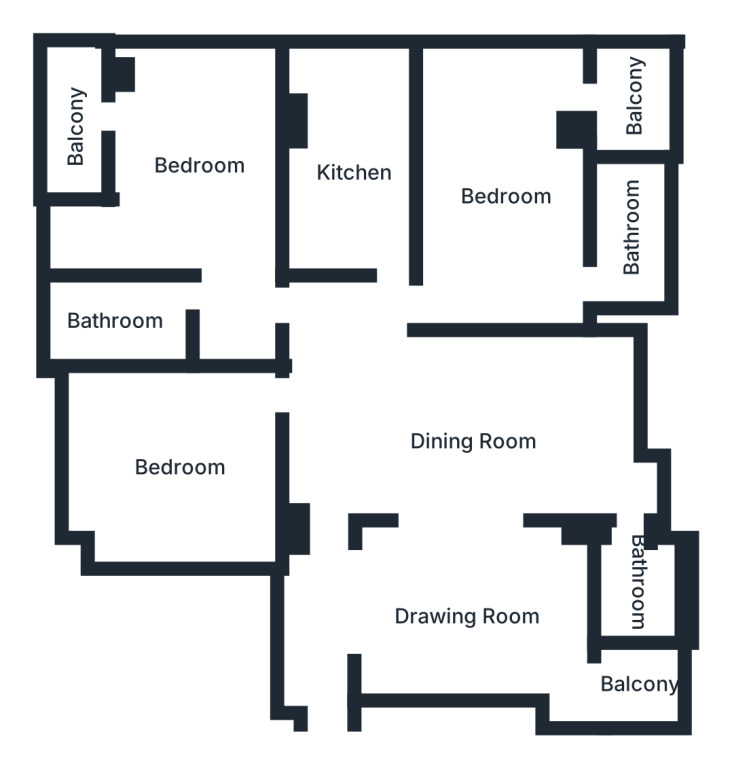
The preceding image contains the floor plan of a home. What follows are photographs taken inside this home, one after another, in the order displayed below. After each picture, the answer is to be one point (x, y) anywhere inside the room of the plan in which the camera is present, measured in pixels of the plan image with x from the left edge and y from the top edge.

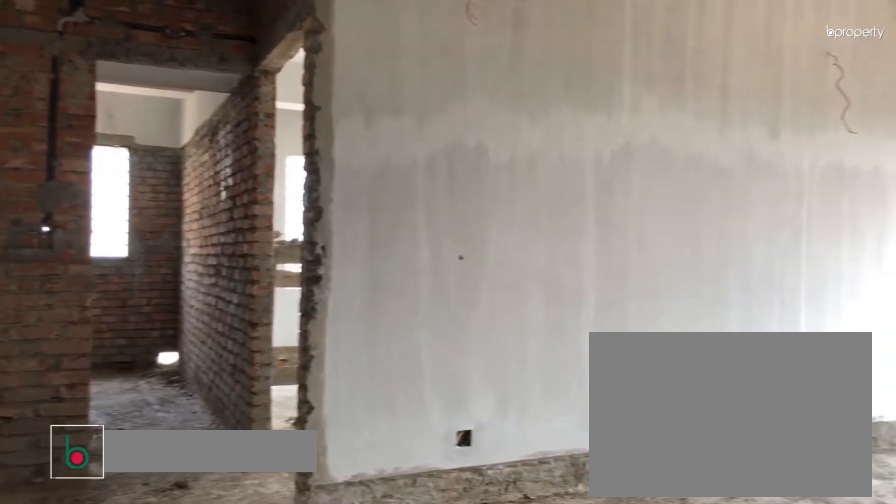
(483, 436)
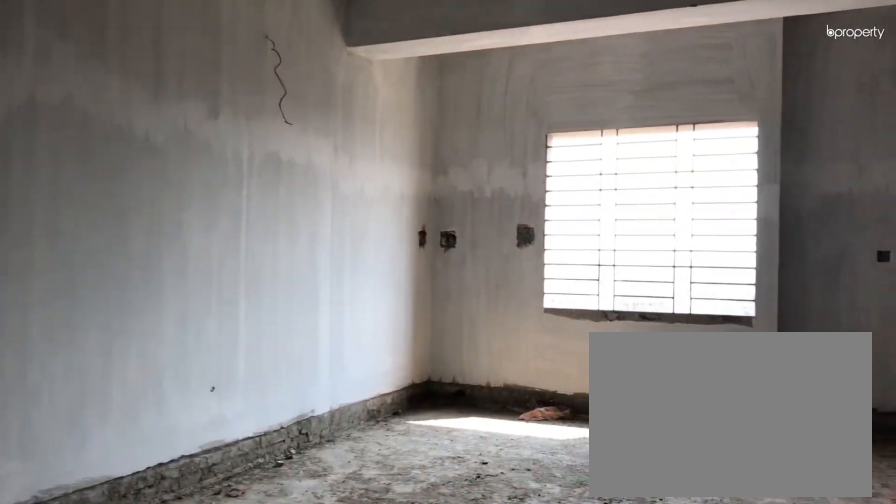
(483, 436)
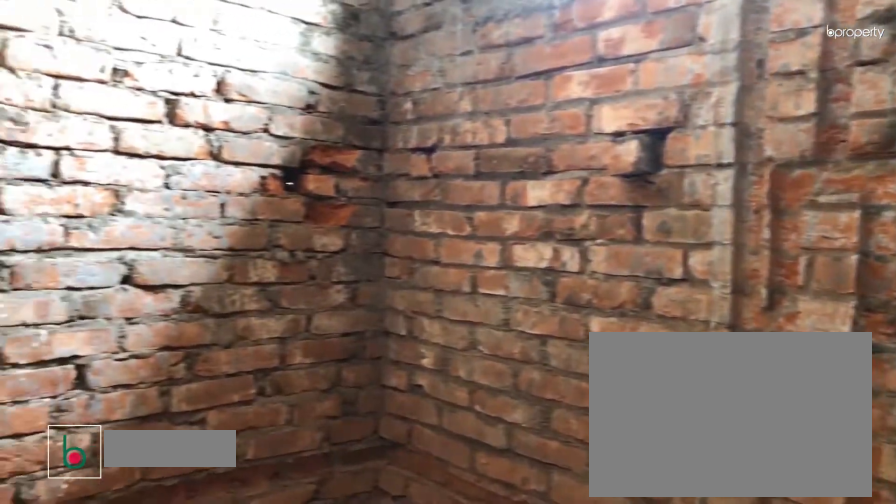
(638, 589)
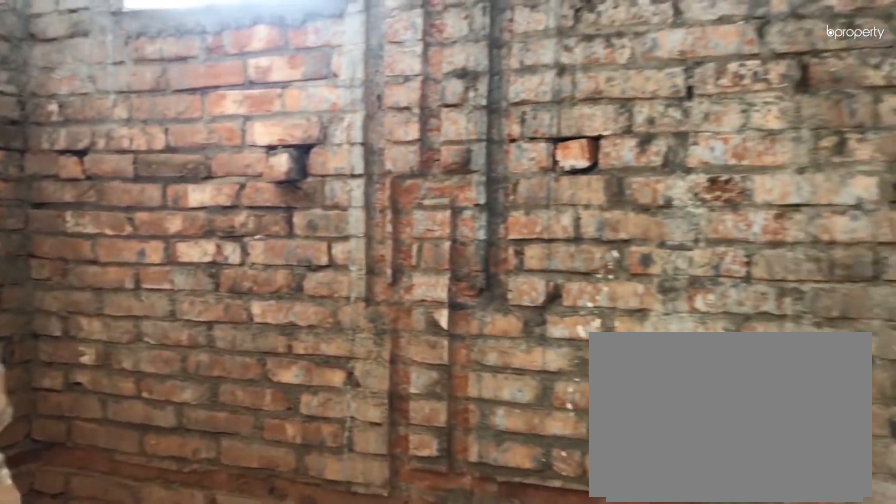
(638, 589)
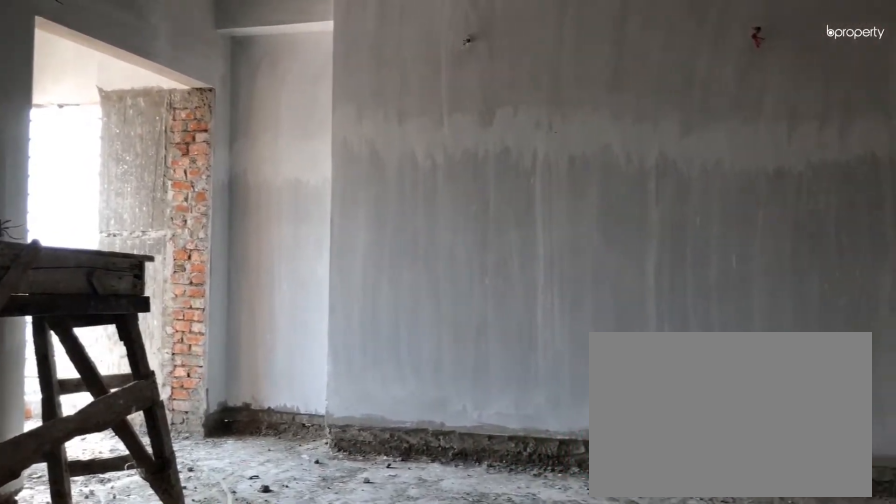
(466, 619)
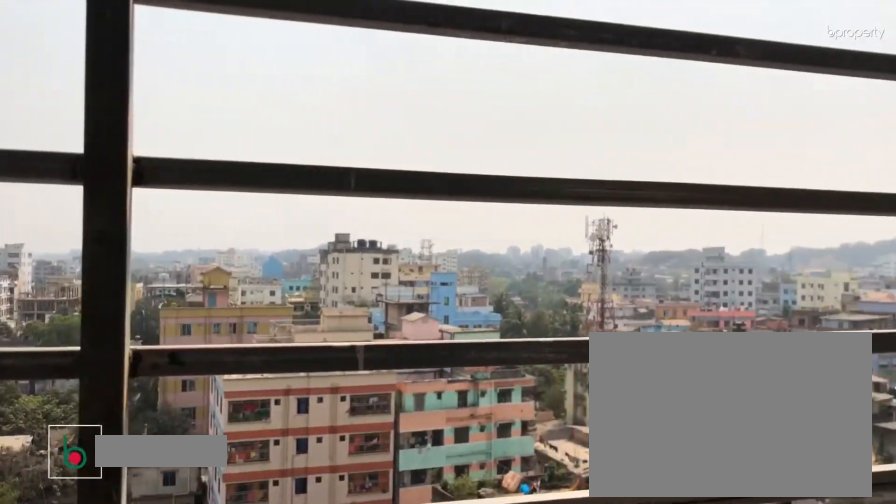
(640, 687)
